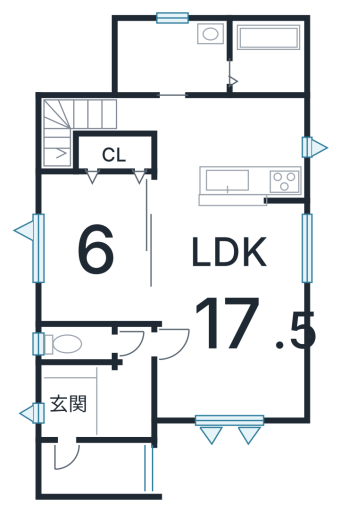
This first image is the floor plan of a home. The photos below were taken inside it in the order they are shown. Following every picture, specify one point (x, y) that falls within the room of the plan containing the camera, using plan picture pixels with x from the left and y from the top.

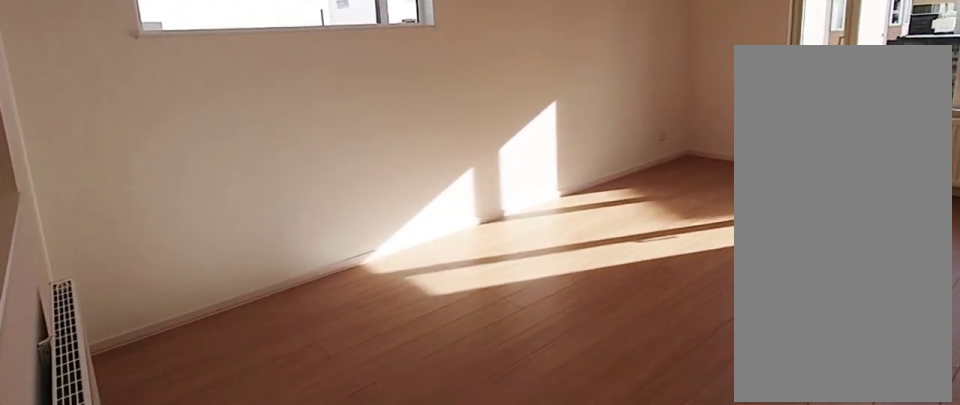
(225, 321)
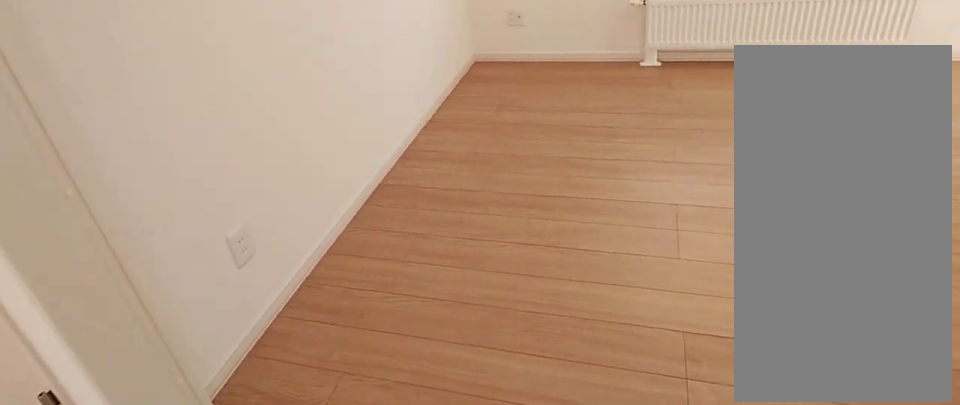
(95, 248)
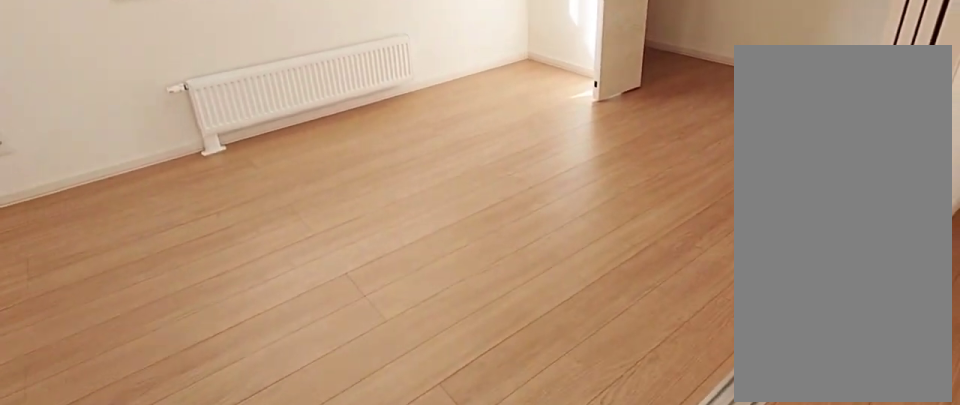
(95, 248)
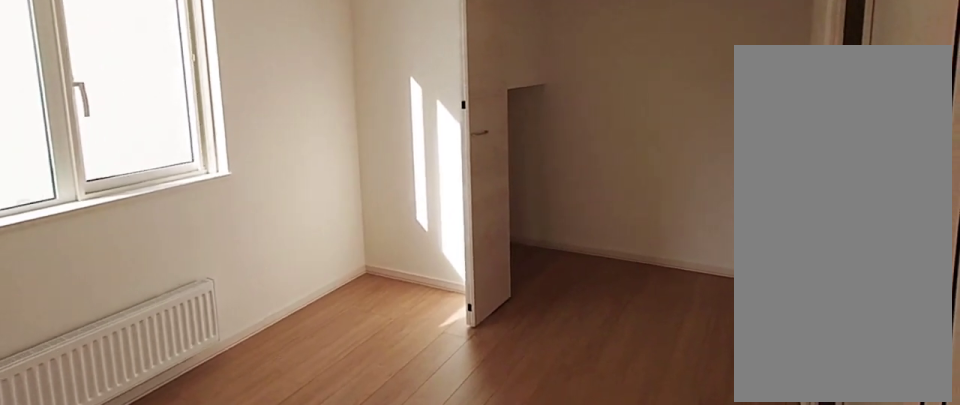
(95, 248)
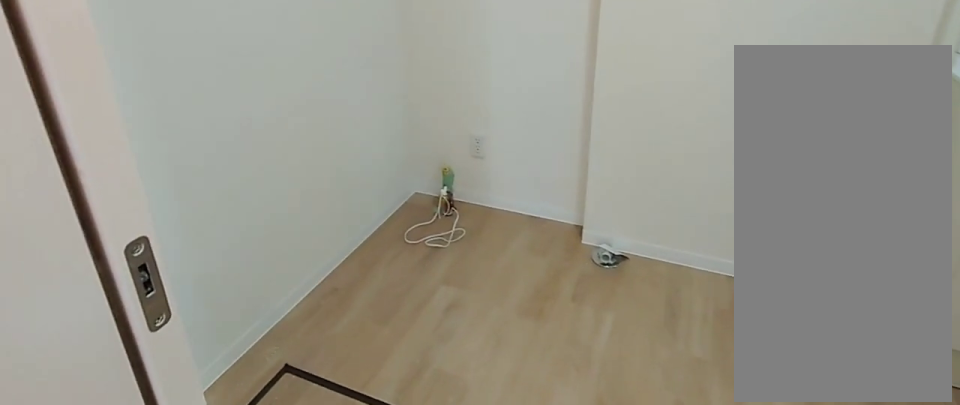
(168, 64)
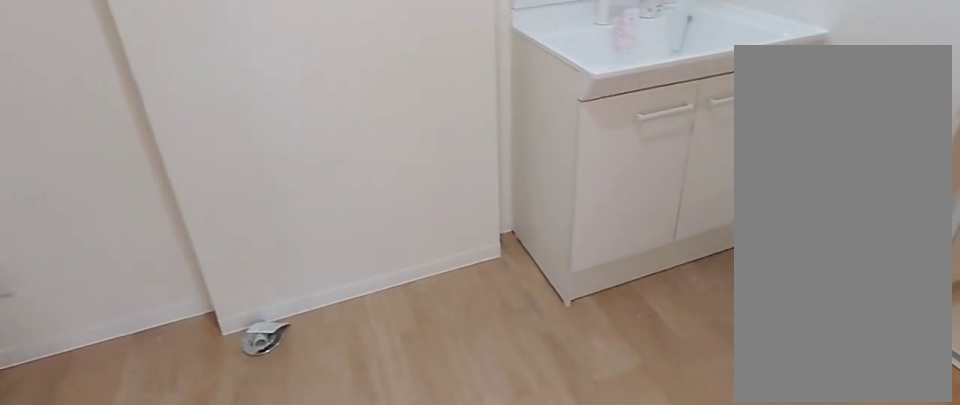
(168, 64)
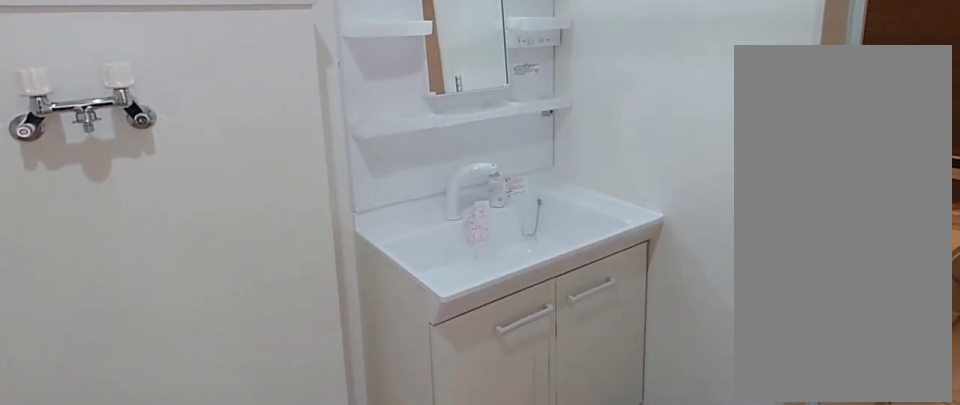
(168, 64)
